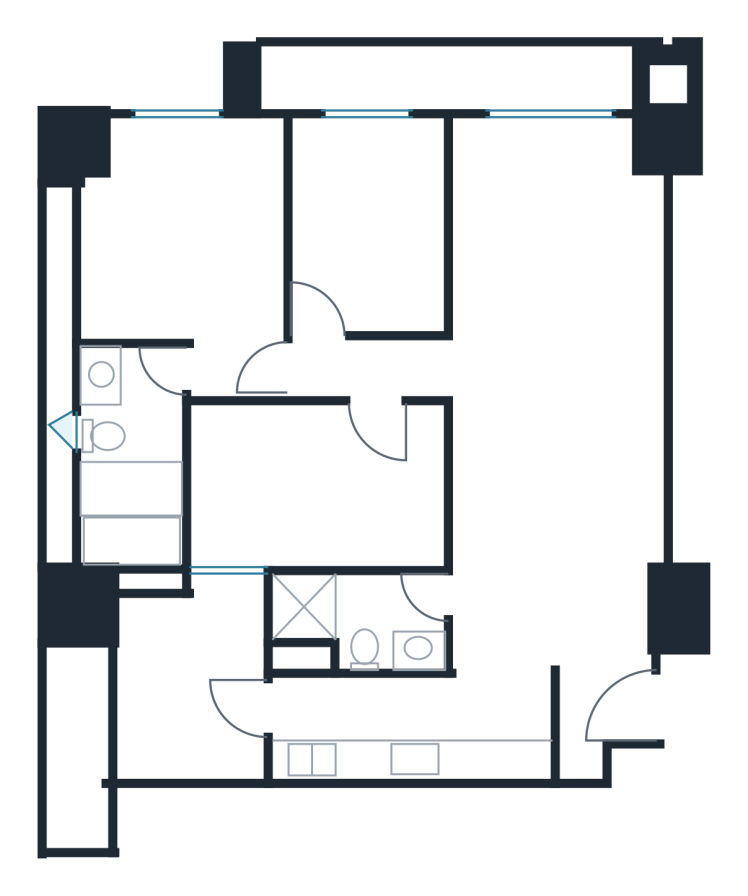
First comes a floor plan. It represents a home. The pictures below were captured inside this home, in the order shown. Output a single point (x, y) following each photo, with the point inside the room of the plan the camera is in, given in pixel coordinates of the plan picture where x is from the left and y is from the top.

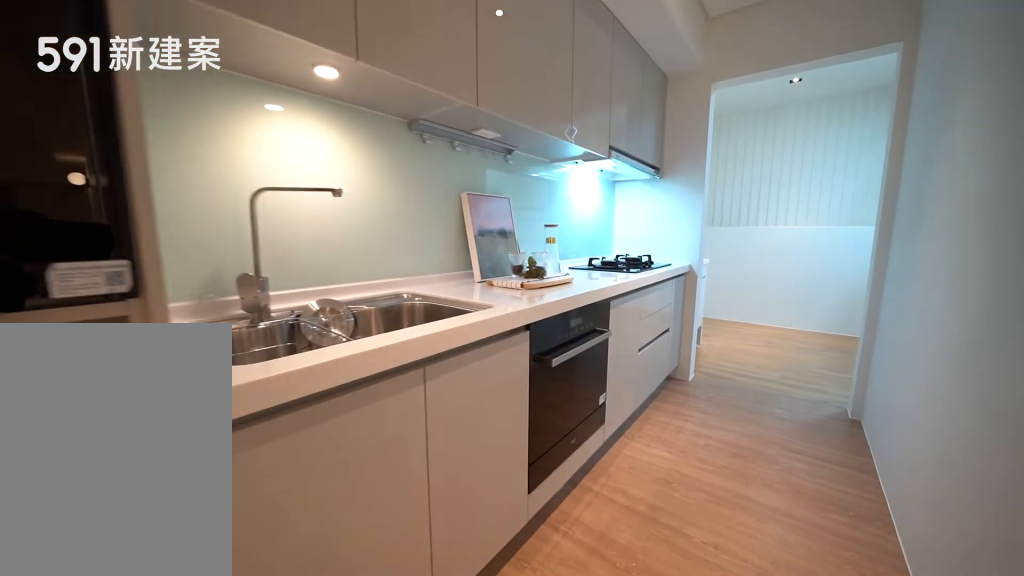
(412, 727)
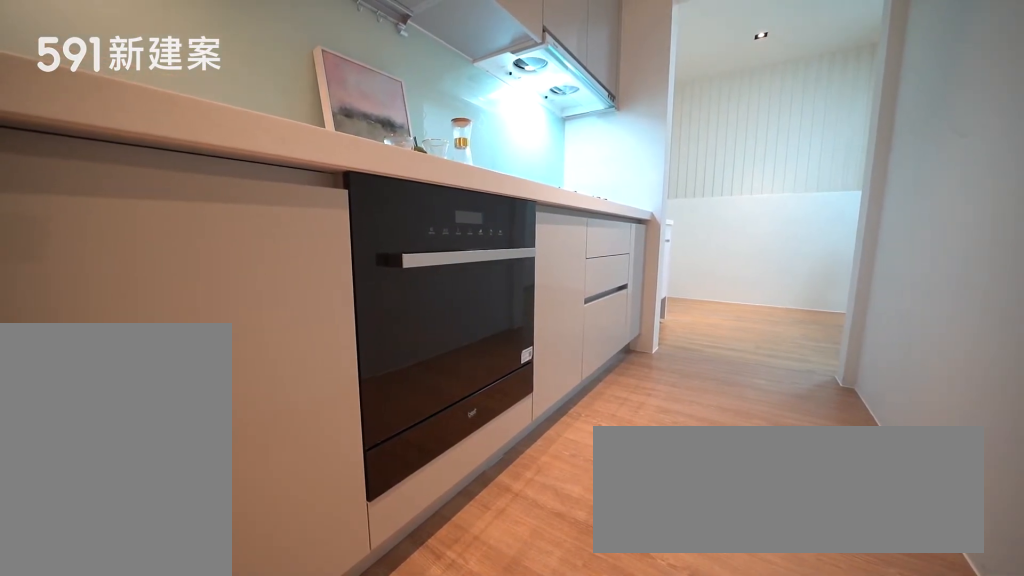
(412, 727)
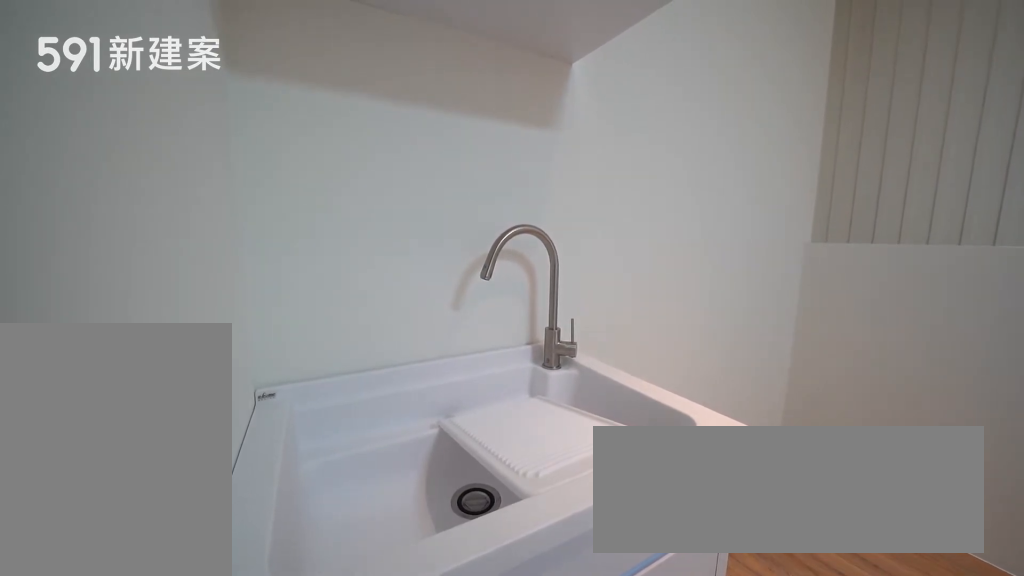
(191, 675)
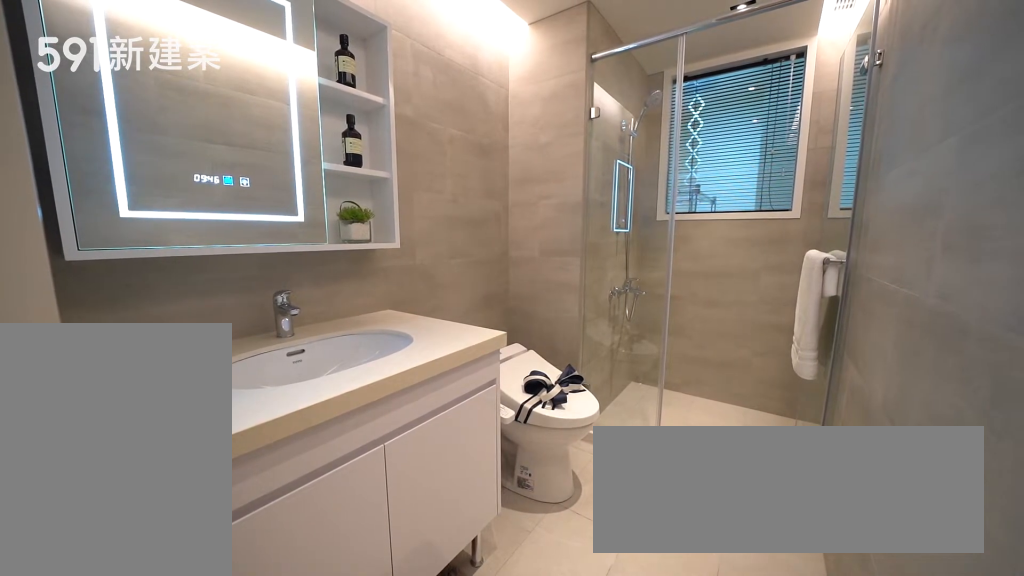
(361, 617)
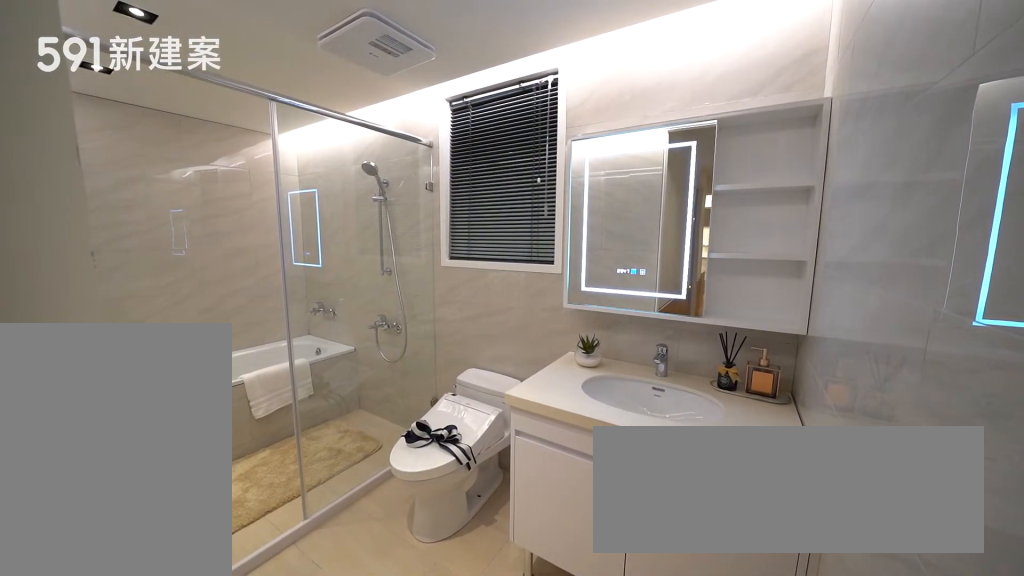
(133, 451)
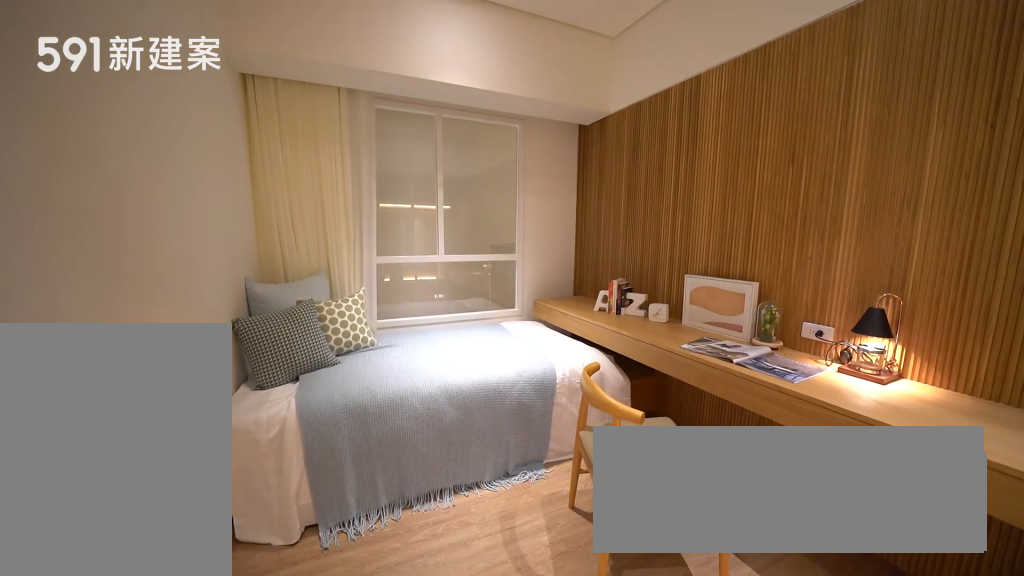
(375, 217)
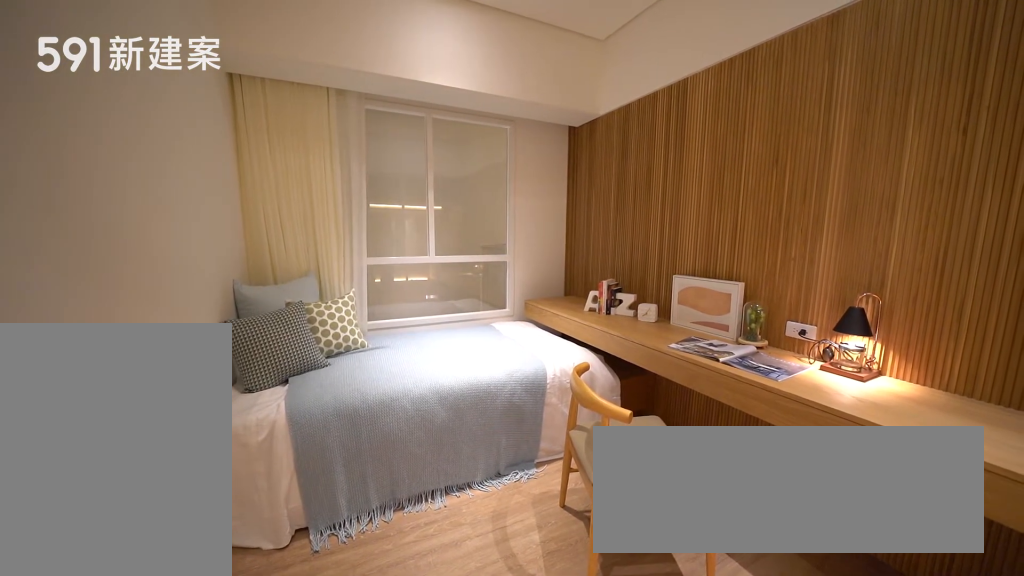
(375, 217)
